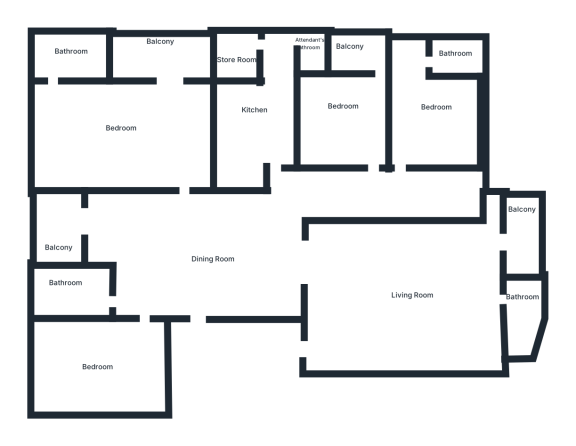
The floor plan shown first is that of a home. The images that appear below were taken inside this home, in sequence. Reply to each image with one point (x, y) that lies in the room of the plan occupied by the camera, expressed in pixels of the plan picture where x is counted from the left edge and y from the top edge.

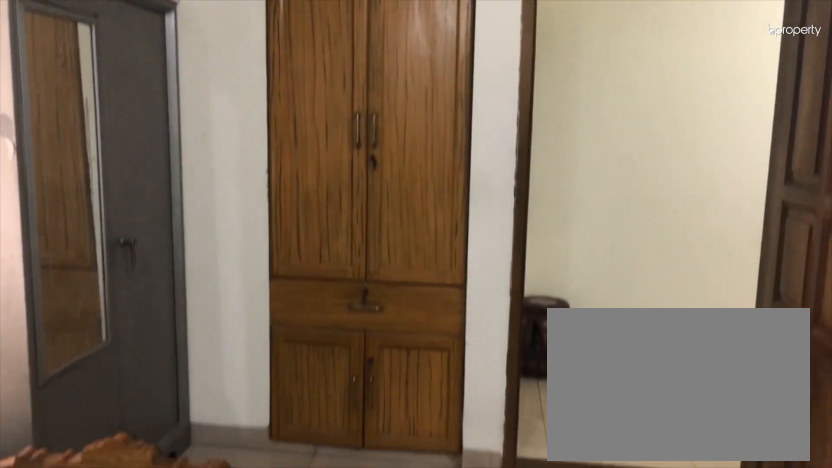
(448, 108)
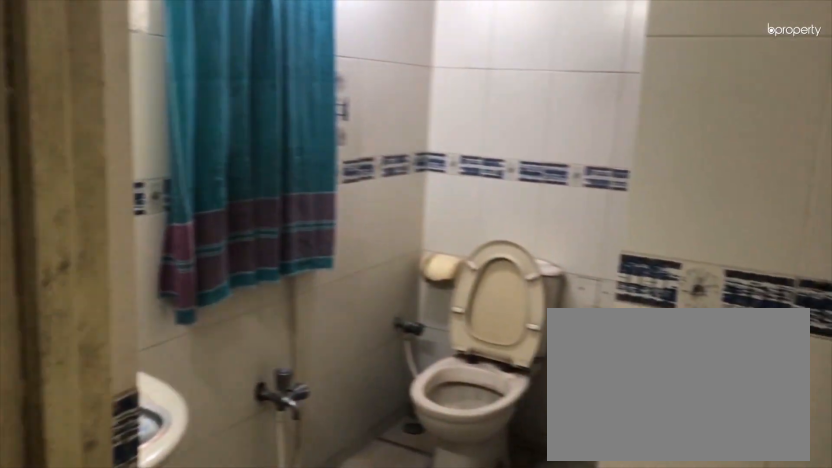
(453, 57)
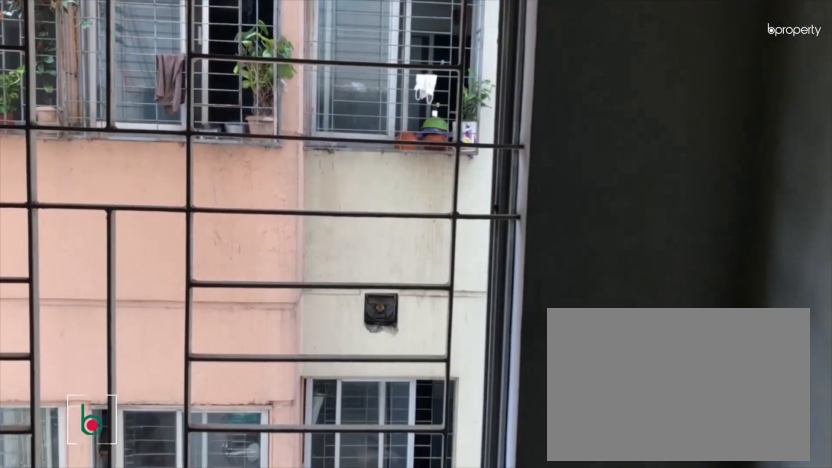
(361, 56)
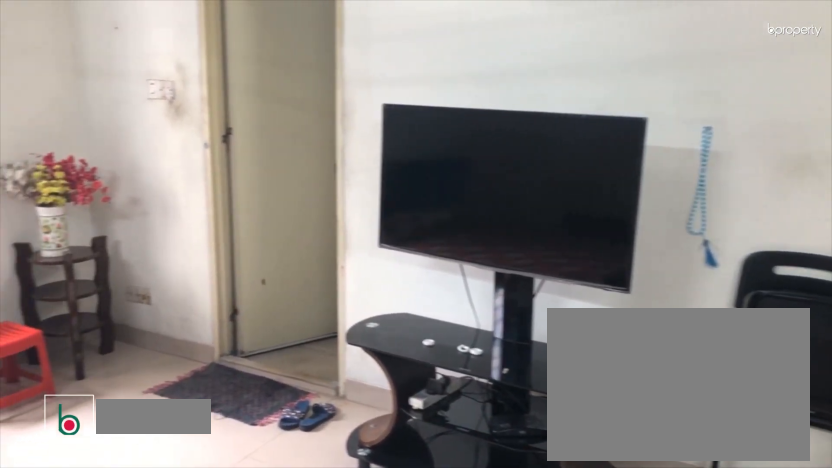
(117, 130)
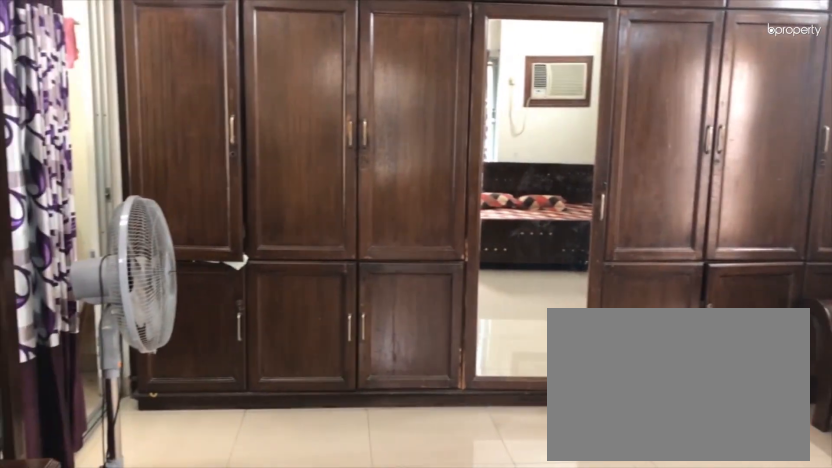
(117, 130)
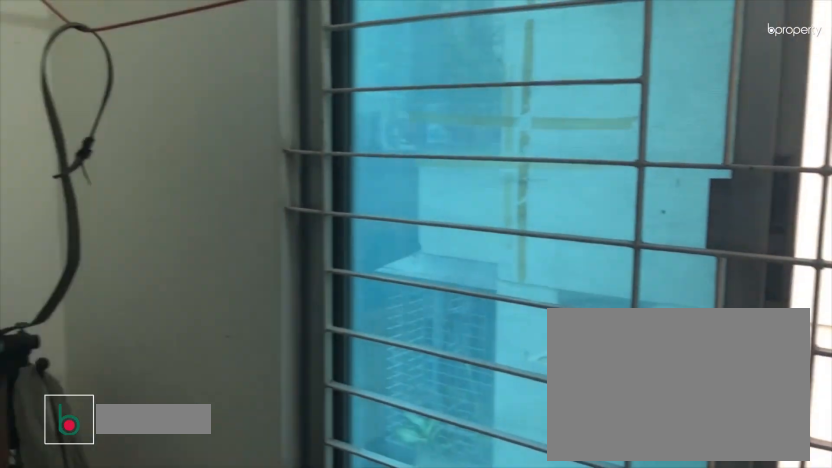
(162, 39)
